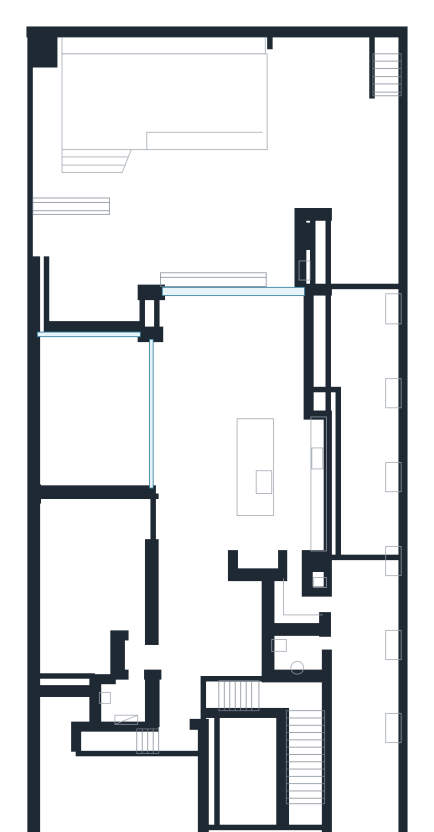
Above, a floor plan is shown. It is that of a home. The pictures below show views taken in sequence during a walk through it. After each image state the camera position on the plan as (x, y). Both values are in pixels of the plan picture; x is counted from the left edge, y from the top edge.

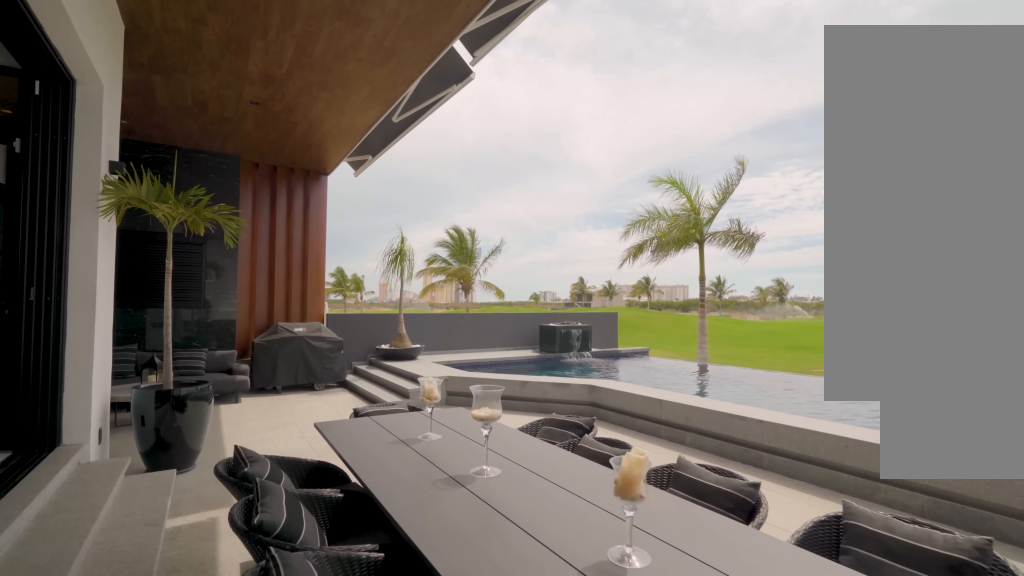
(272, 262)
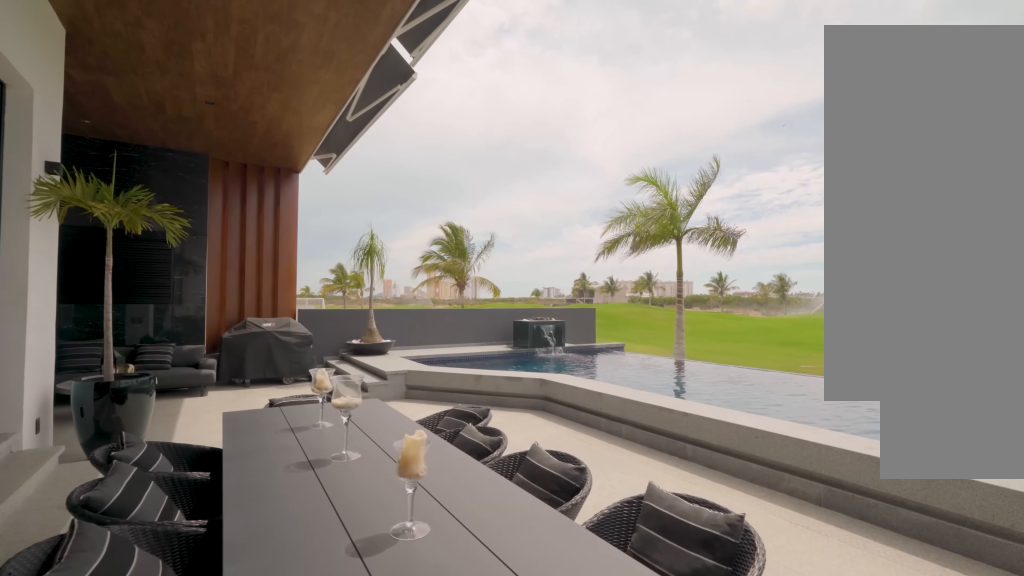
(280, 218)
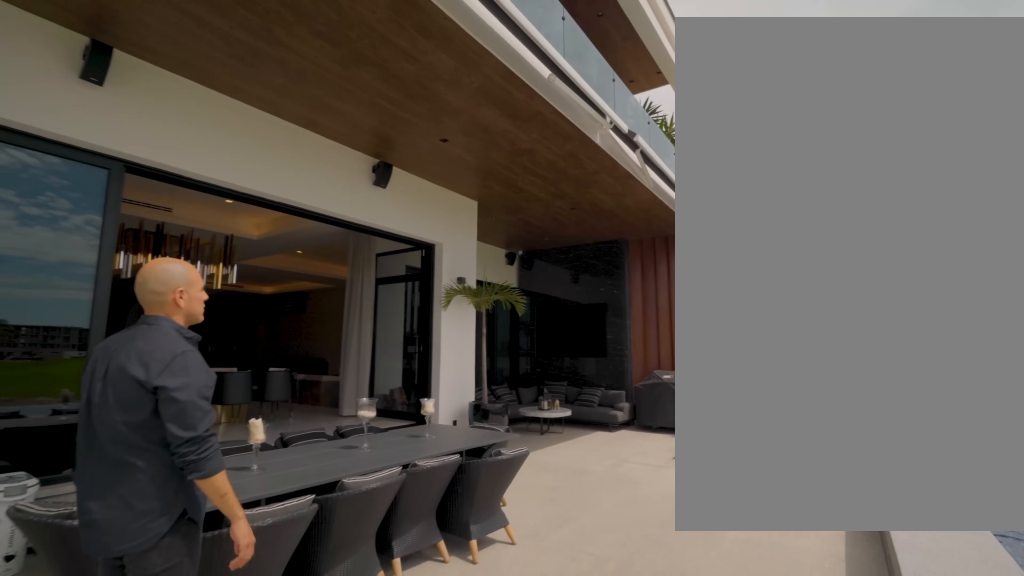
(297, 157)
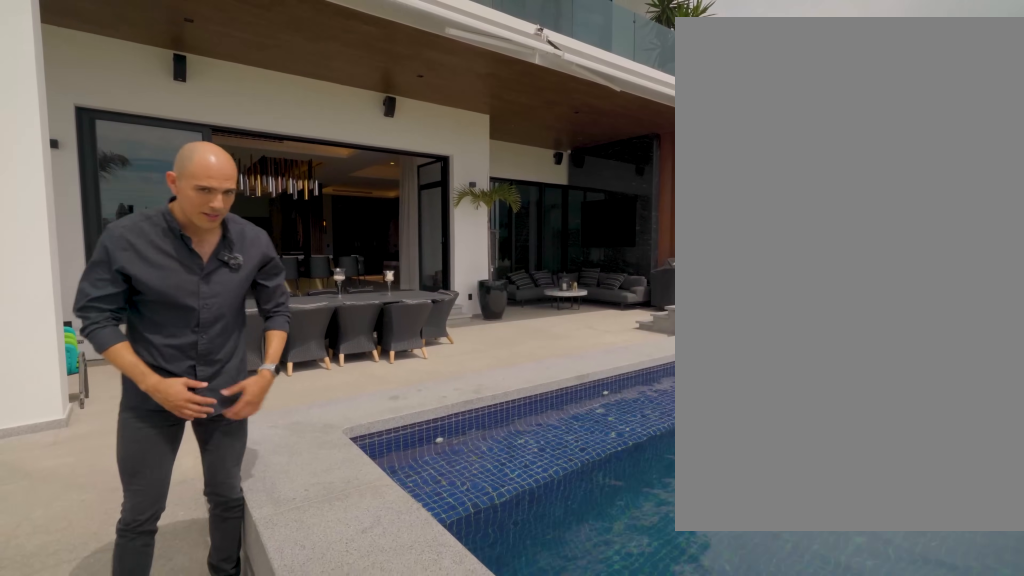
(300, 105)
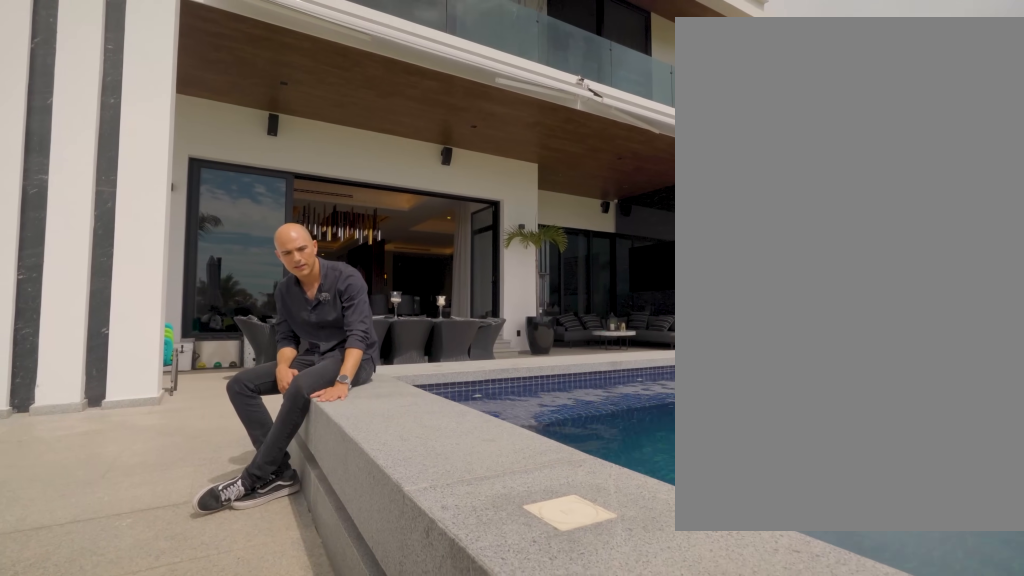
(300, 105)
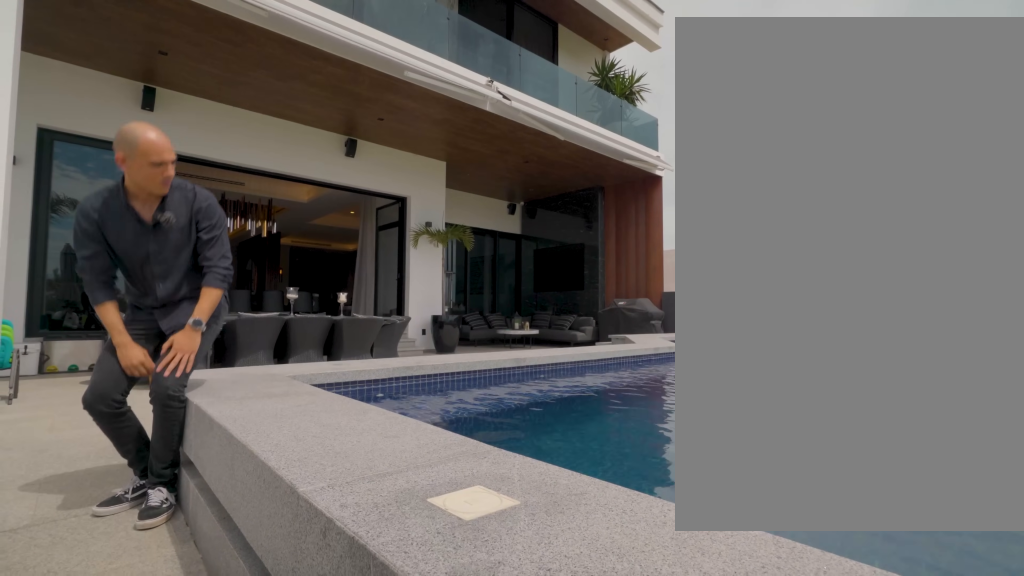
(299, 105)
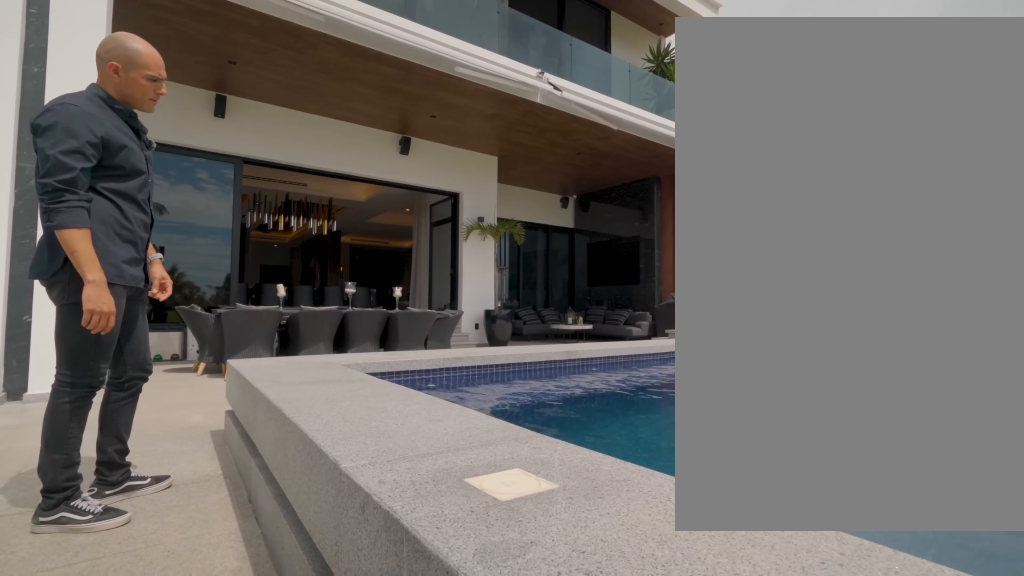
(299, 105)
